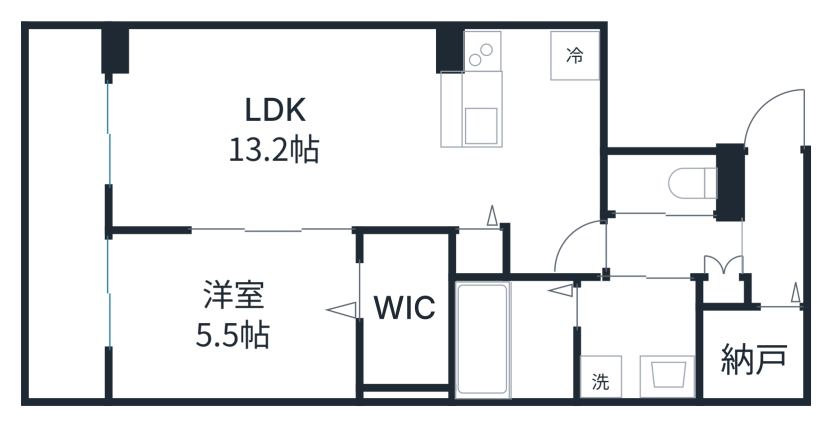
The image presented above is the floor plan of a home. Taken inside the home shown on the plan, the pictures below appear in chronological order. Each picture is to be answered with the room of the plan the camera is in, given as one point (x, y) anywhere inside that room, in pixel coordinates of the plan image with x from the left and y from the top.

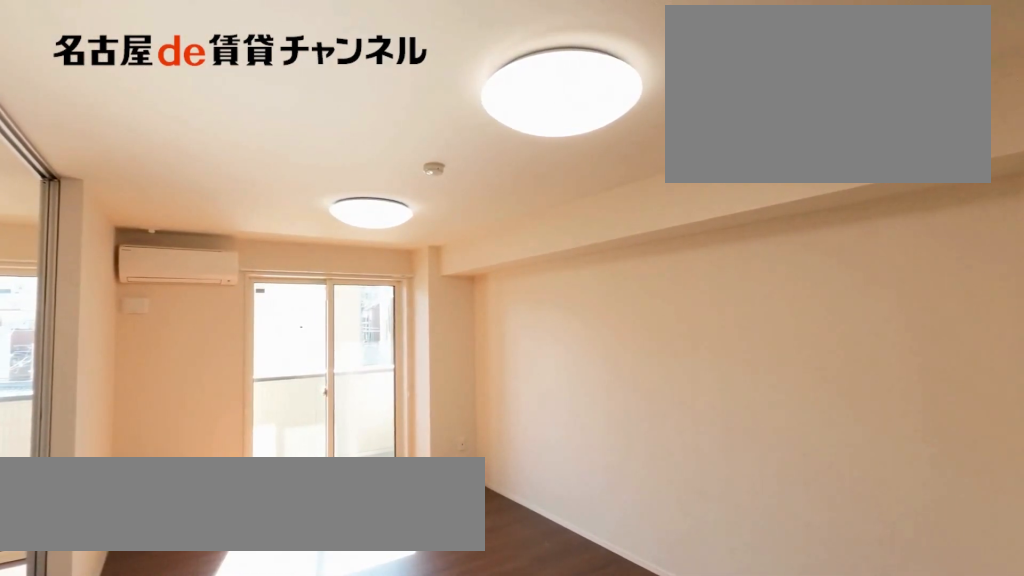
(321, 137)
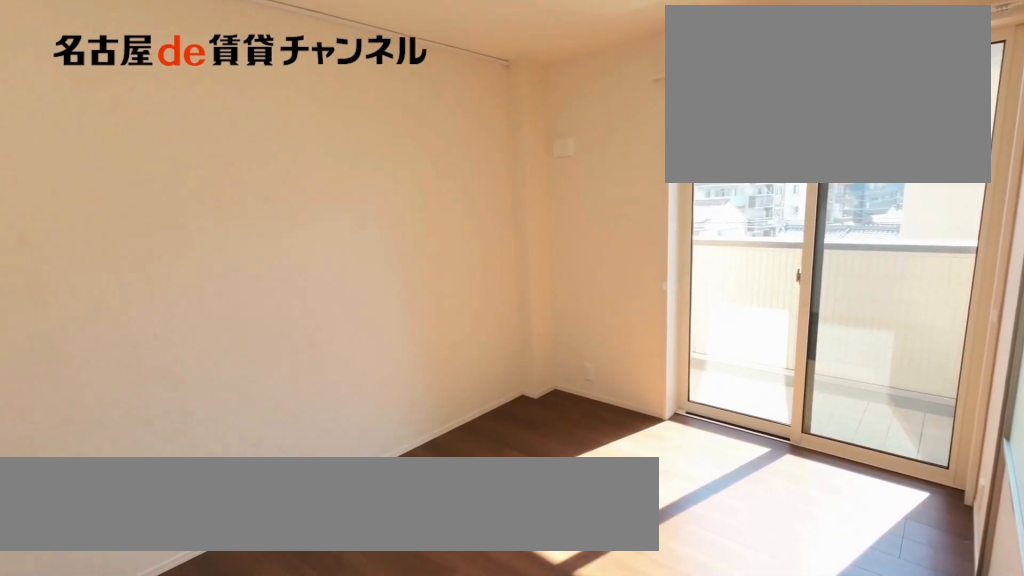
(229, 313)
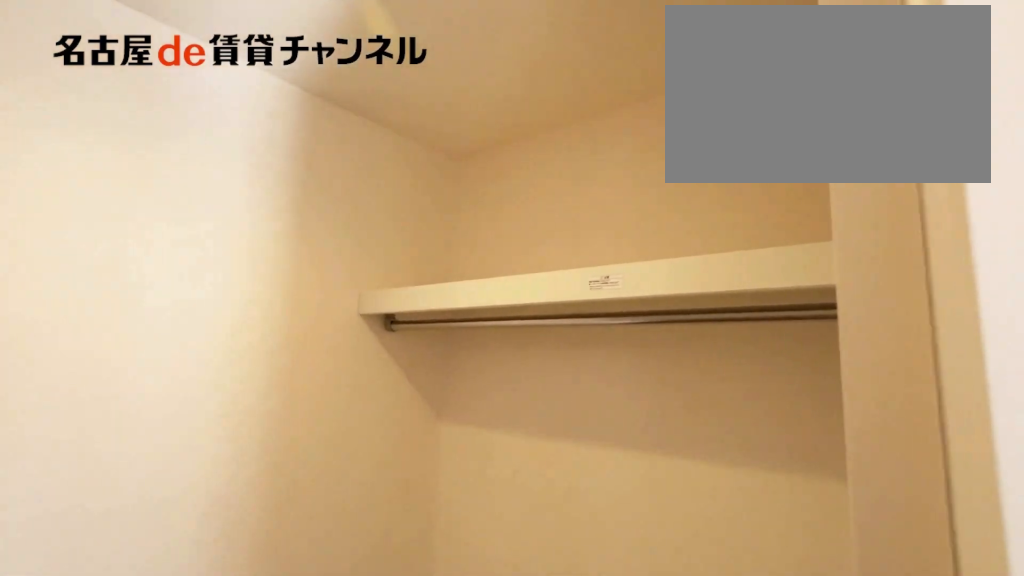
(401, 312)
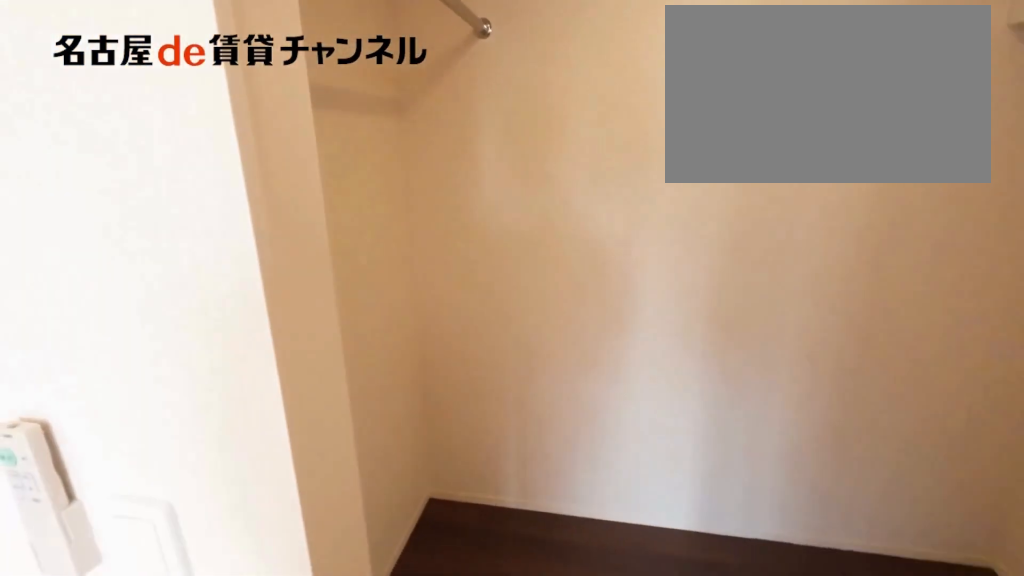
(401, 312)
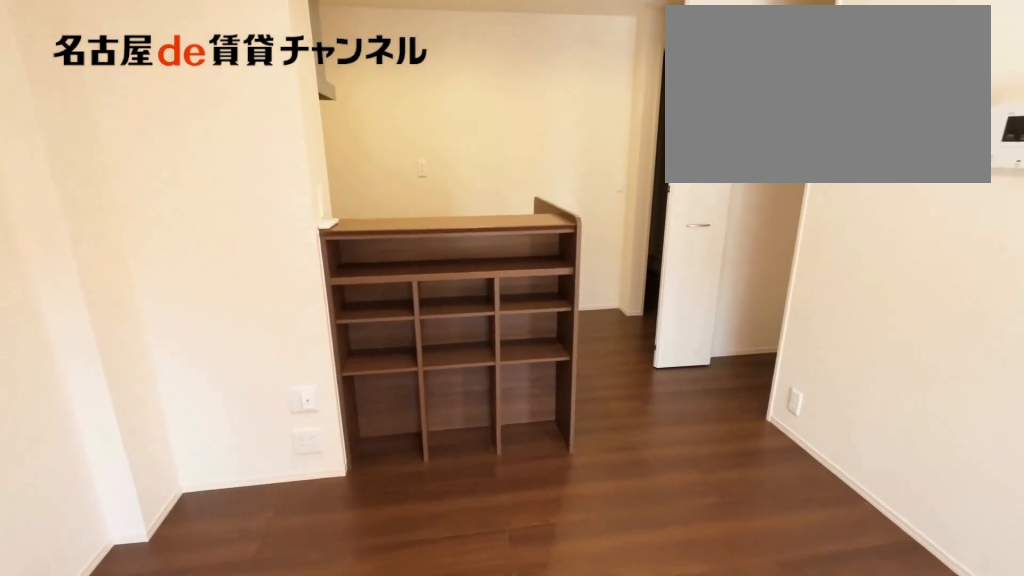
(315, 138)
